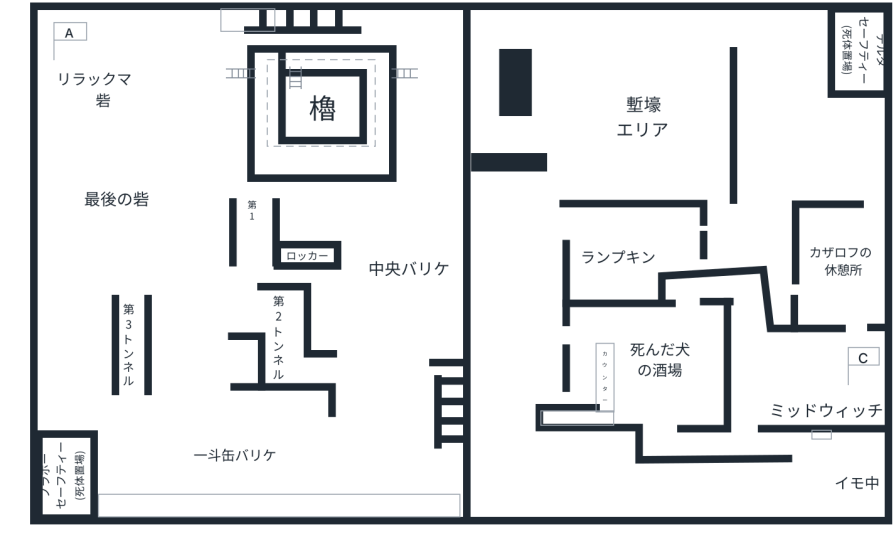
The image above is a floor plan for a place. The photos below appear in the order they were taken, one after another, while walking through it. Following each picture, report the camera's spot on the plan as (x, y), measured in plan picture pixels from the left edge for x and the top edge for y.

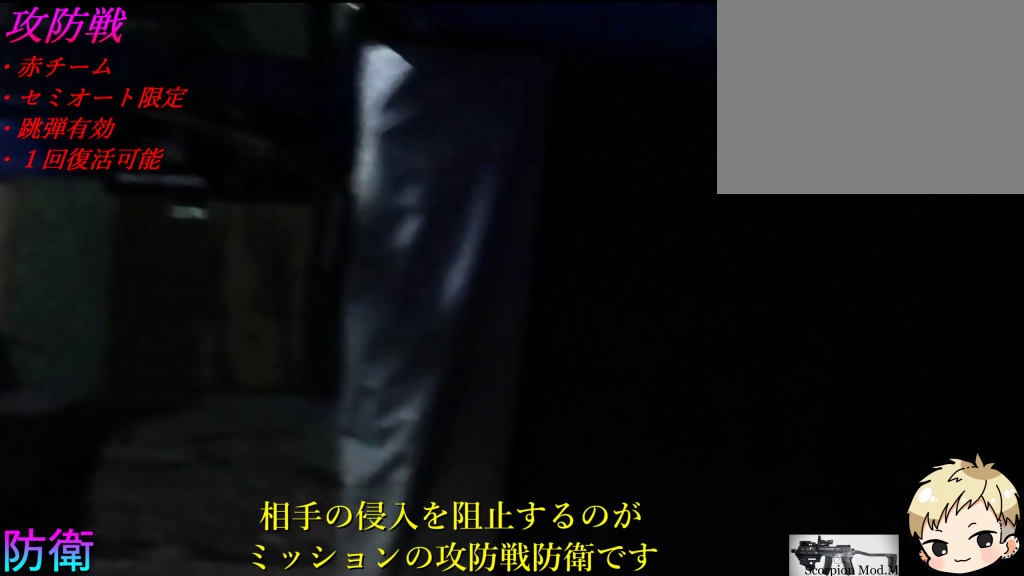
(209, 203)
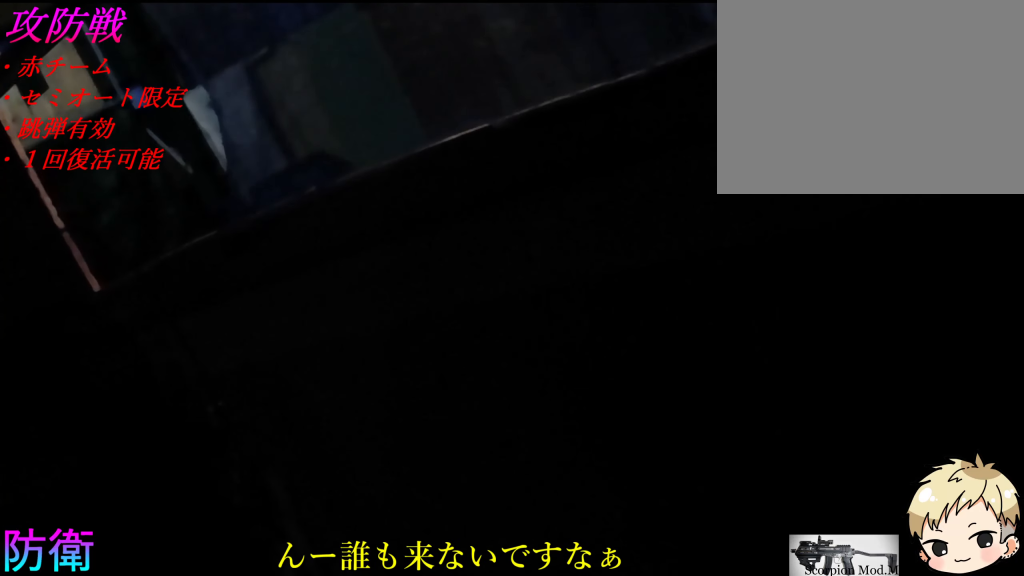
(255, 247)
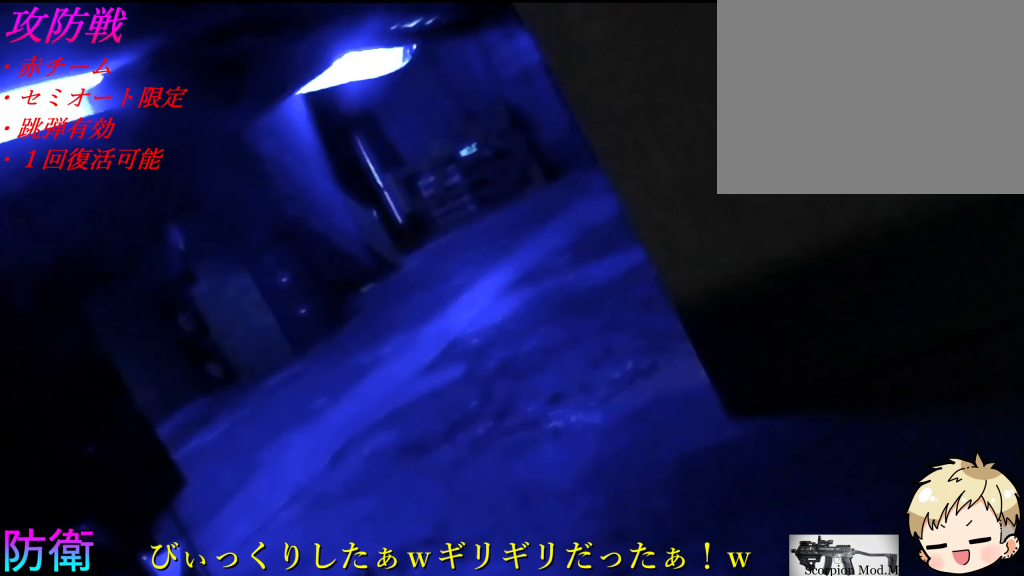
(255, 247)
